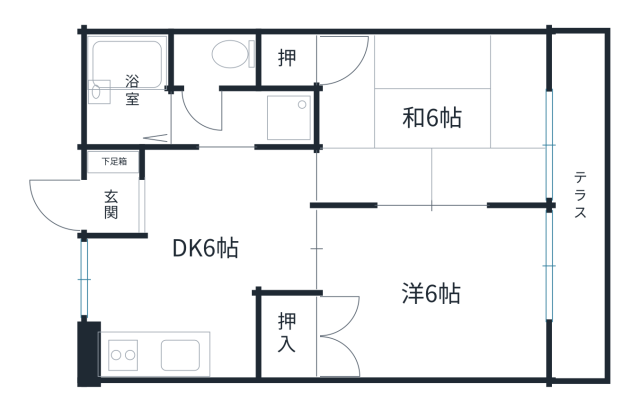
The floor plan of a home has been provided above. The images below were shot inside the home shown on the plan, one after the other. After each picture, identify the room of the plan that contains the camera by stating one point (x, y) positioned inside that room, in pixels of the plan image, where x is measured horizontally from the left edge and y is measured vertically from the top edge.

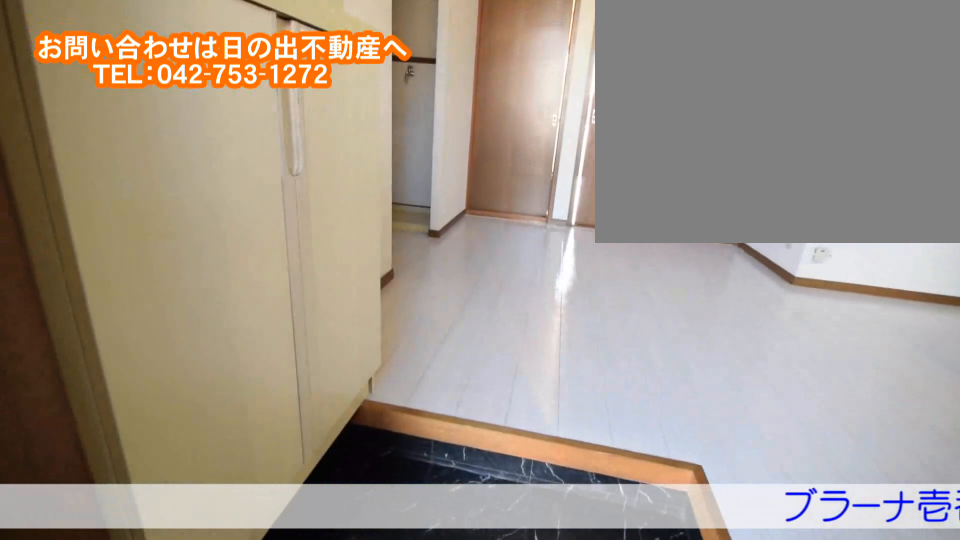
(139, 203)
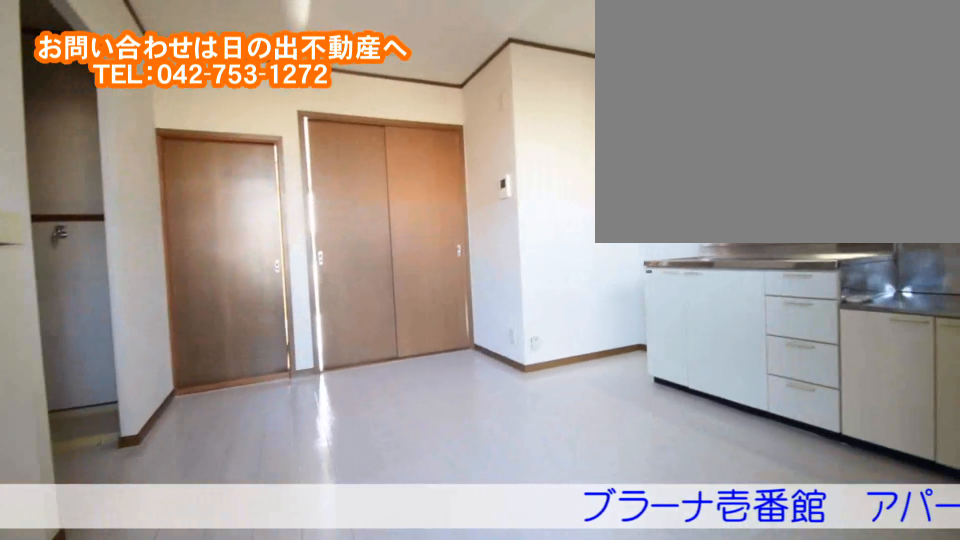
(139, 203)
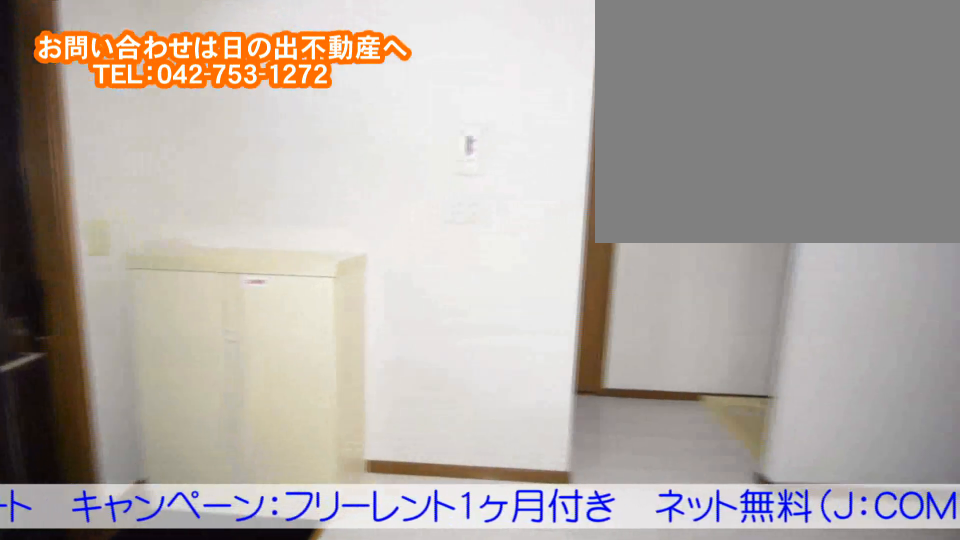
(209, 274)
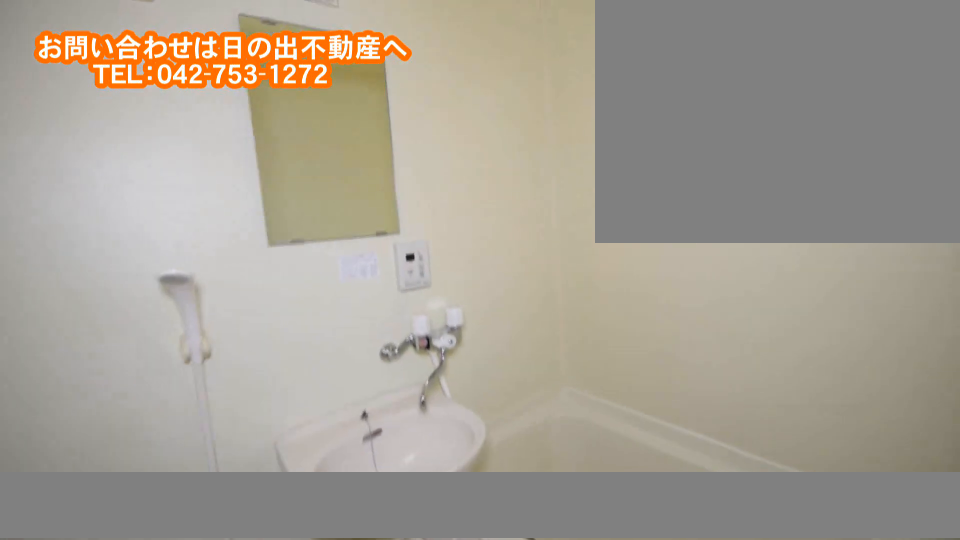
(130, 105)
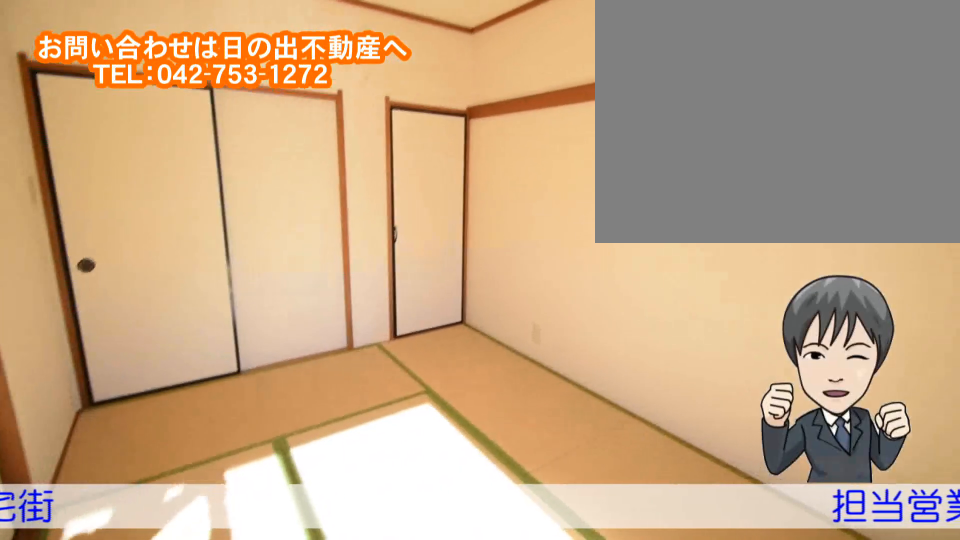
(487, 116)
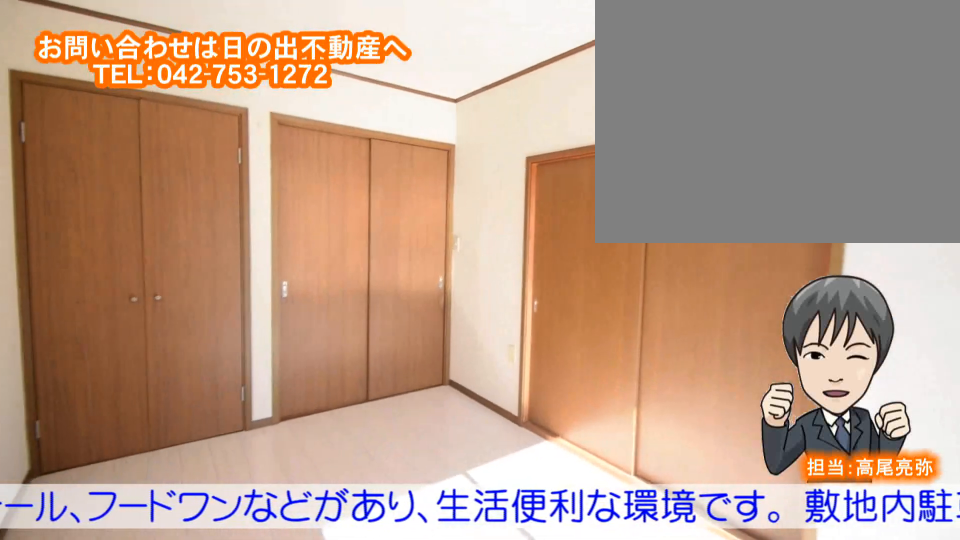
(492, 286)
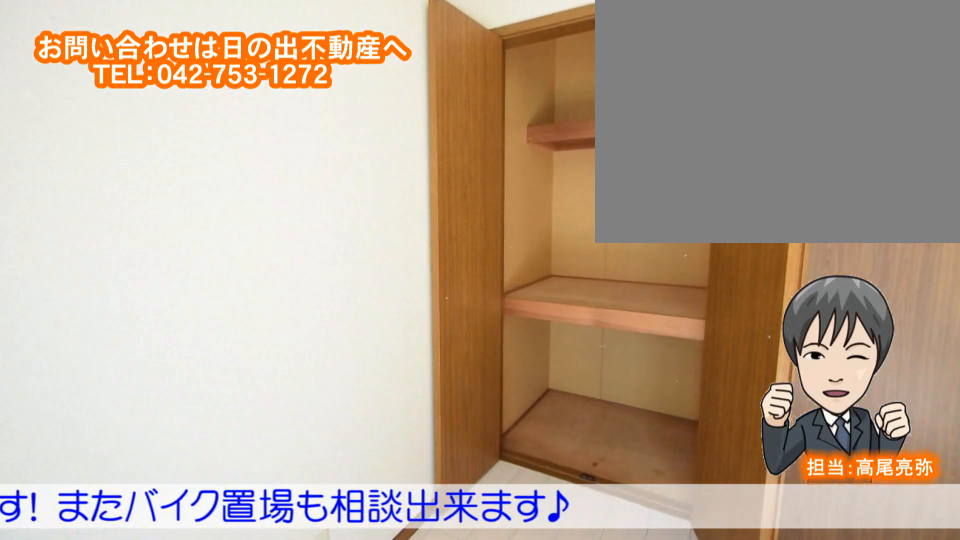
(492, 286)
